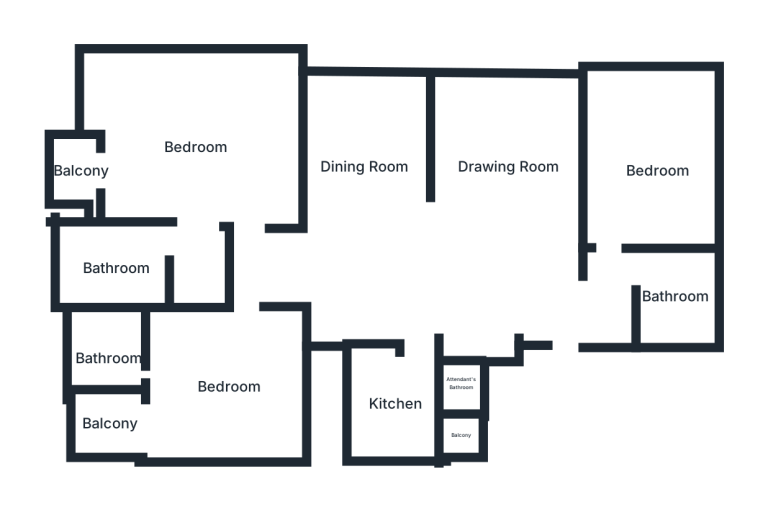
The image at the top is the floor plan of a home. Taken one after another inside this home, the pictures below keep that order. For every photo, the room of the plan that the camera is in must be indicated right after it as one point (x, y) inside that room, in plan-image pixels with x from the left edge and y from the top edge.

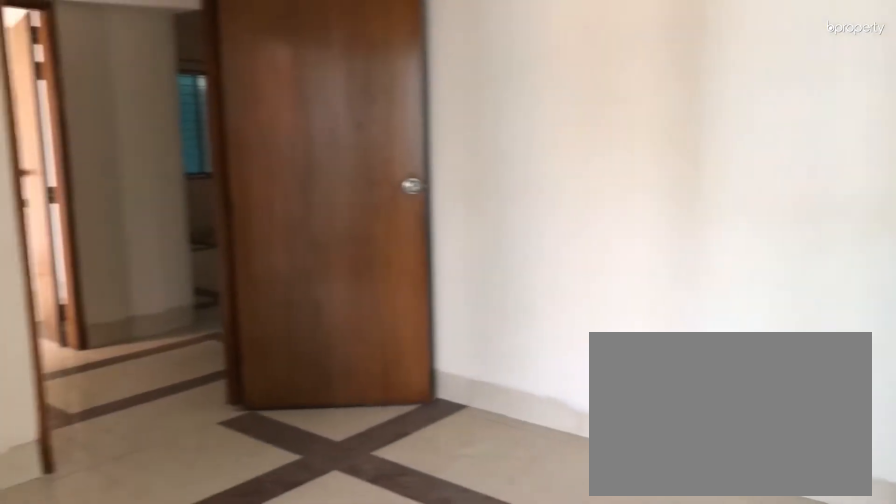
(227, 385)
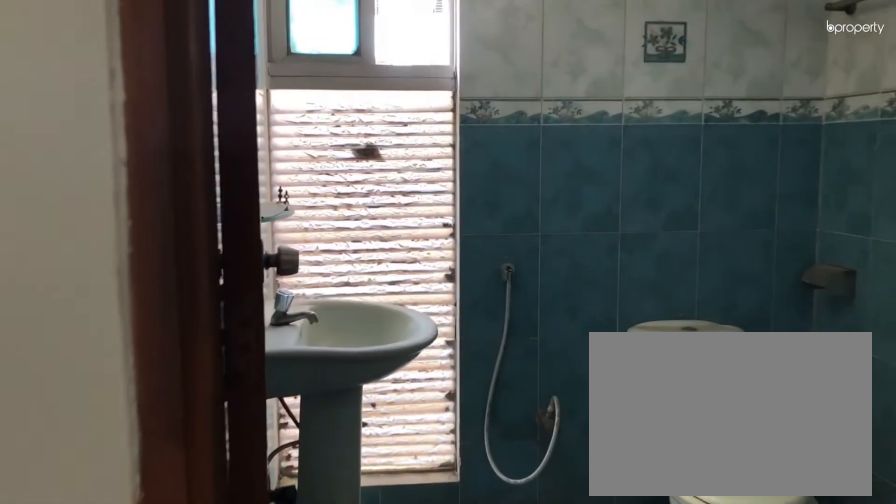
(110, 355)
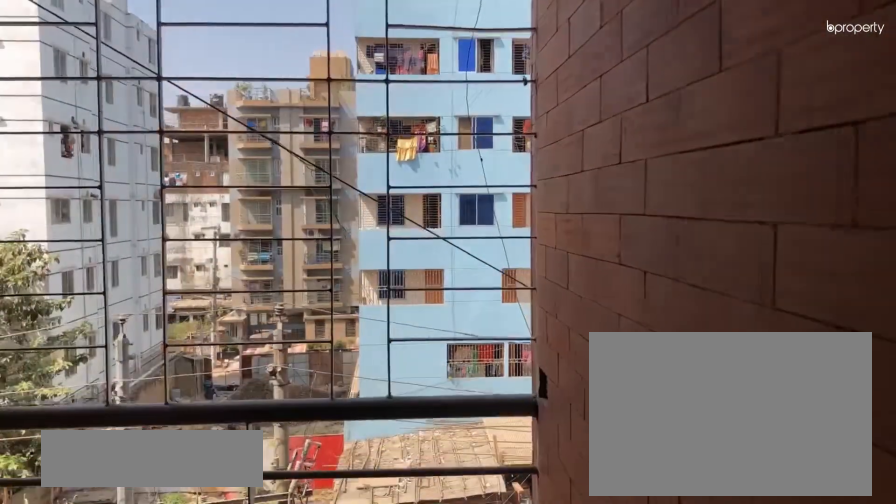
(109, 425)
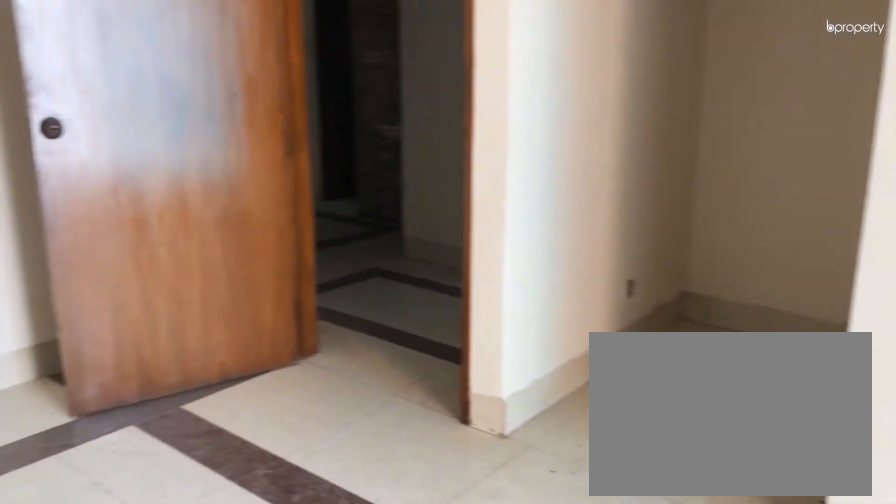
(196, 142)
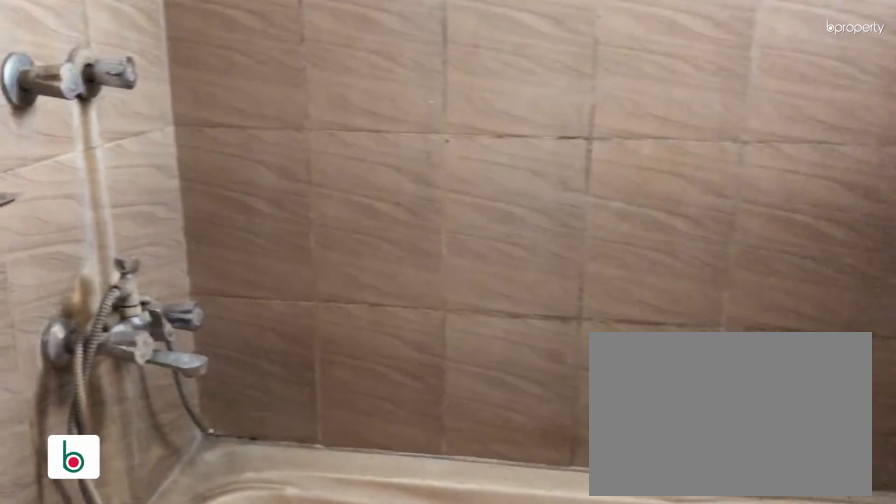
(117, 266)
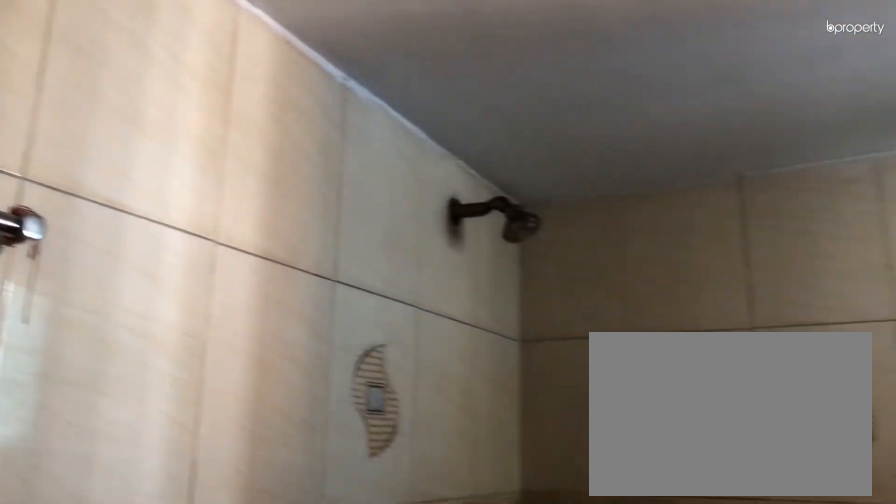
(117, 266)
